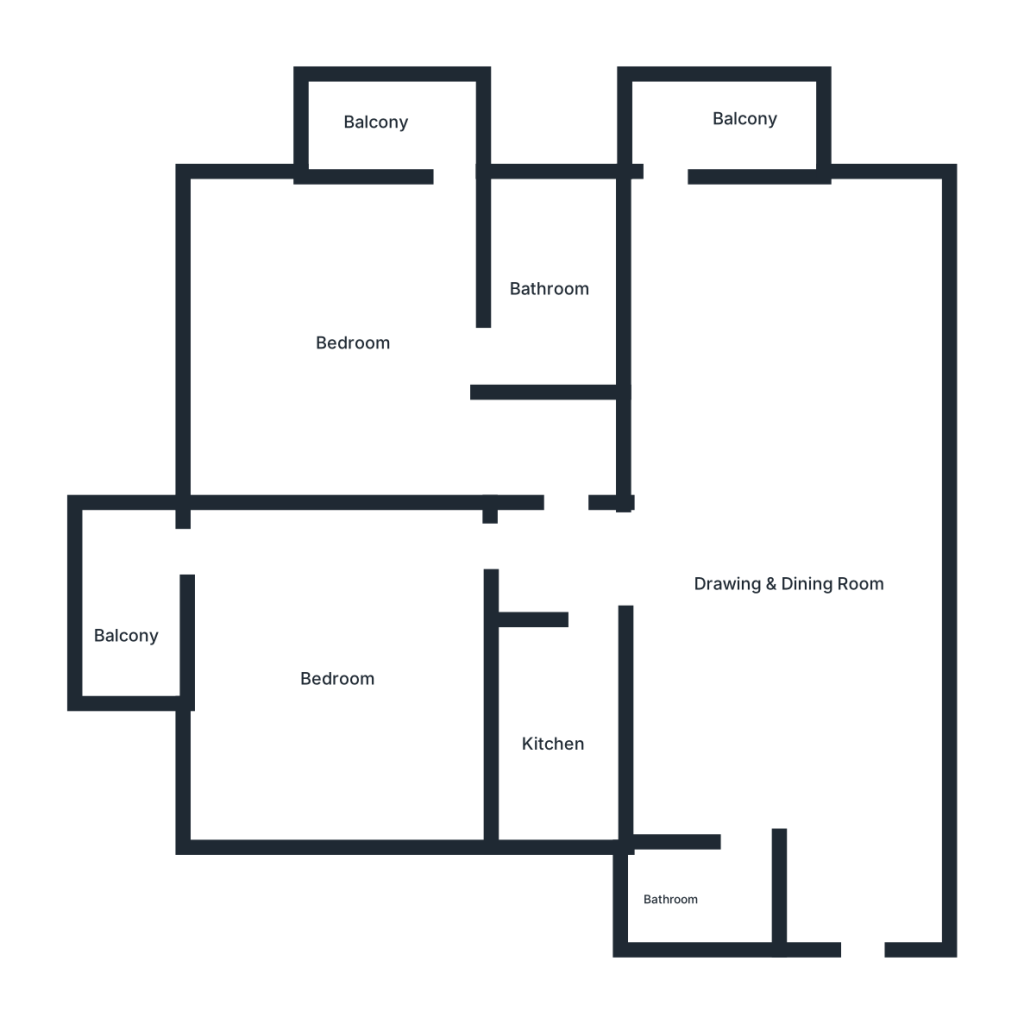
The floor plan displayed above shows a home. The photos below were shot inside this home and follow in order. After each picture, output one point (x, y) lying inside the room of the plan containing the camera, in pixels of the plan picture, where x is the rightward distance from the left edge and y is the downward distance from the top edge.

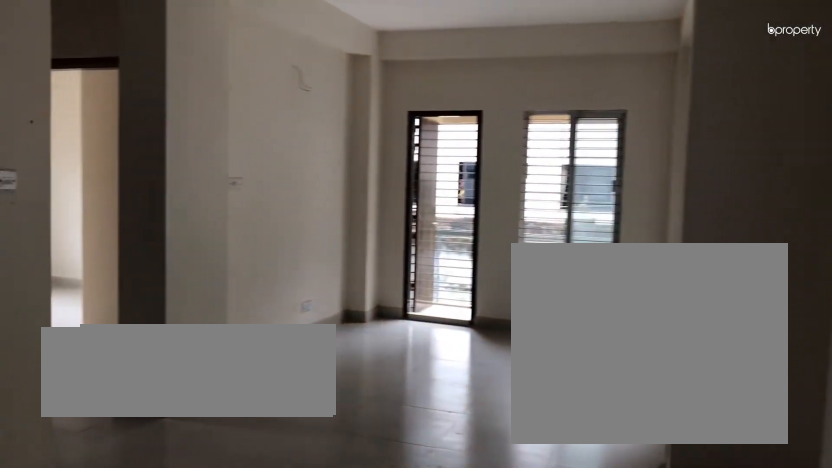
(856, 891)
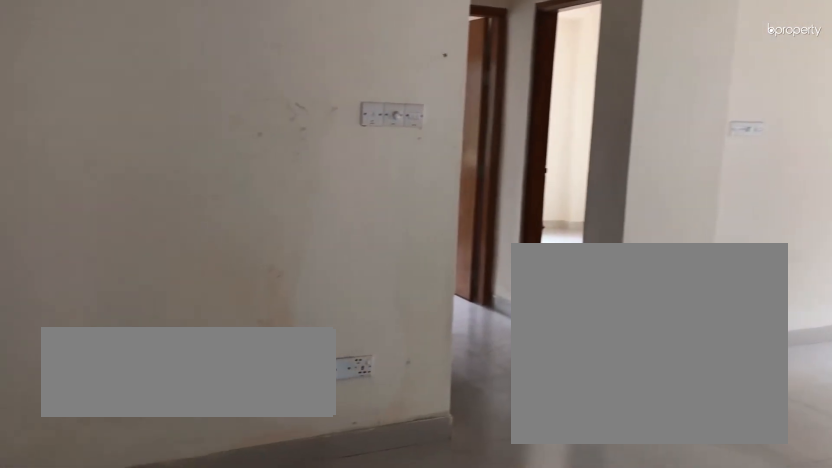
(766, 676)
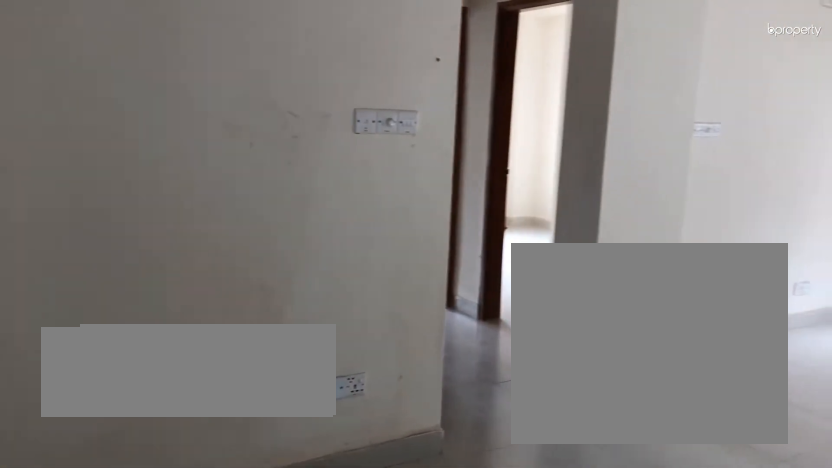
(766, 676)
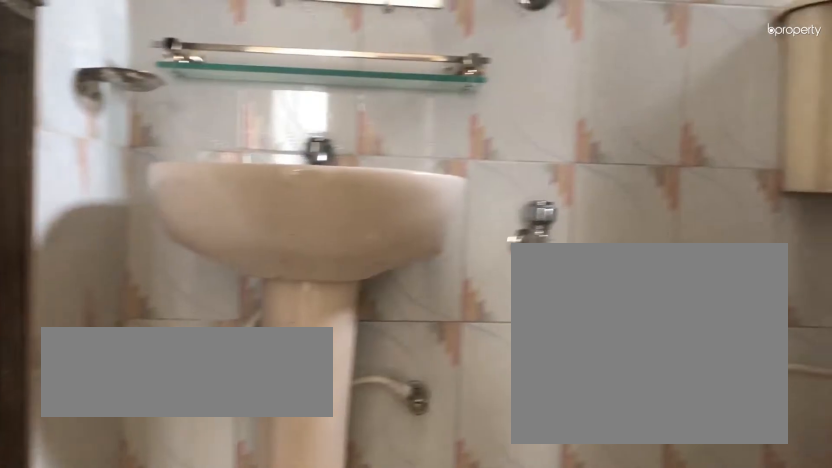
(702, 889)
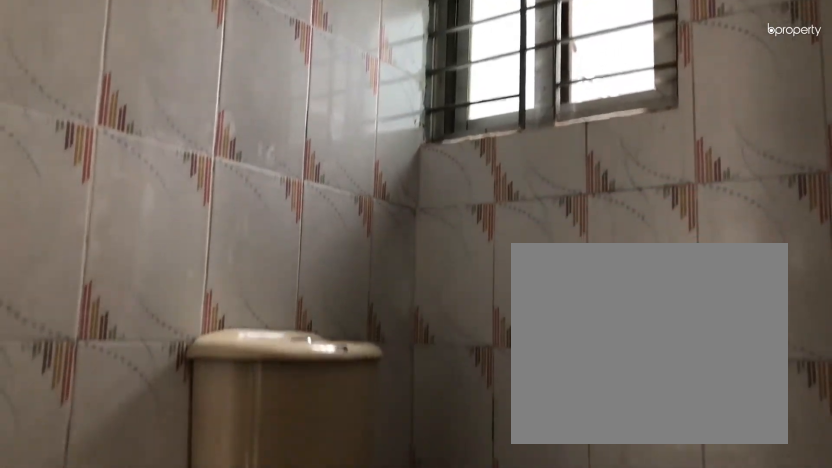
(702, 889)
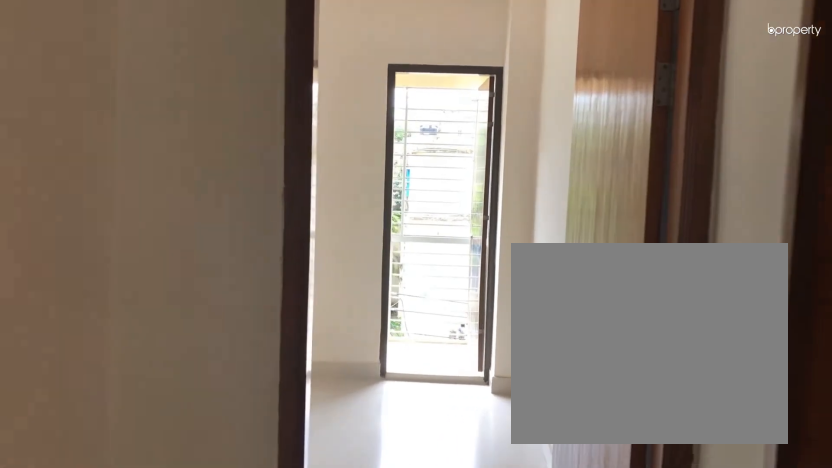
(564, 550)
